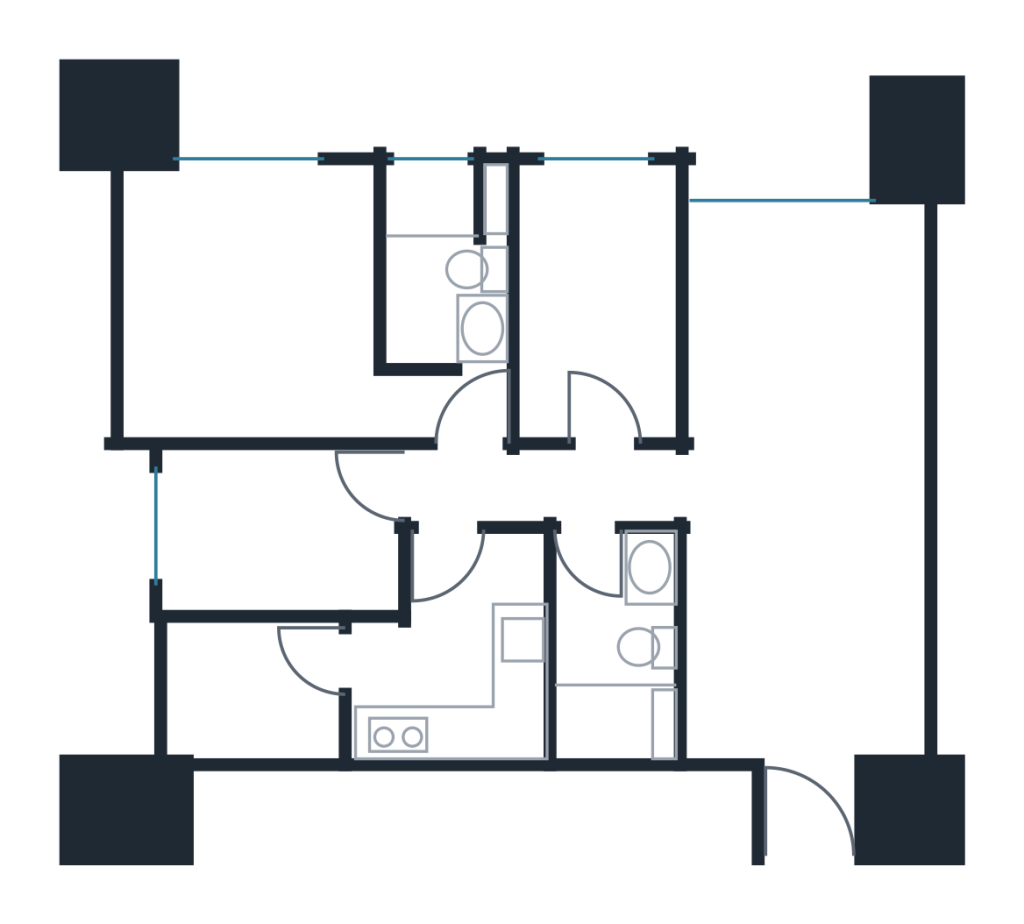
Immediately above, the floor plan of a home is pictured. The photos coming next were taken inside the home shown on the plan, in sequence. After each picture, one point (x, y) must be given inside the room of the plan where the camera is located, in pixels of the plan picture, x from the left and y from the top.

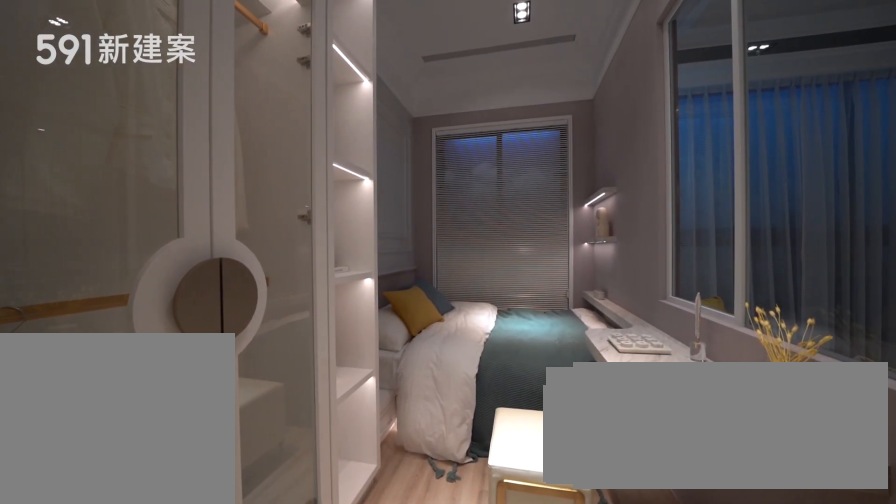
(595, 298)
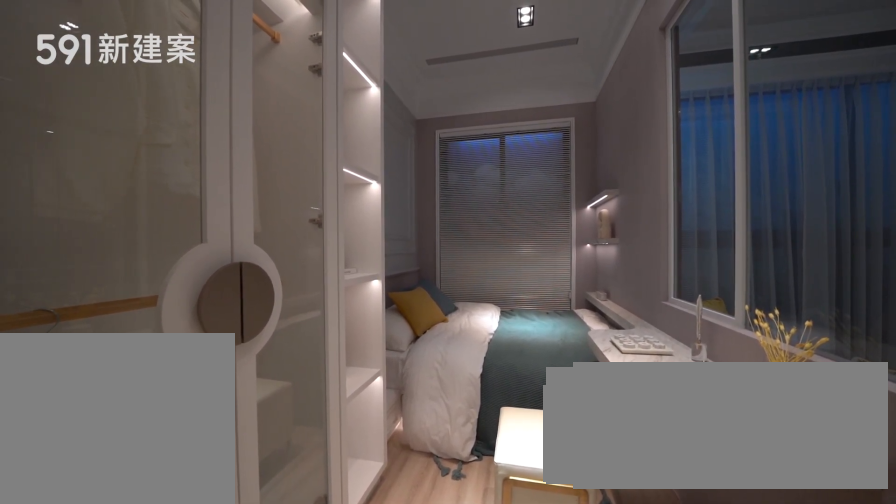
(595, 298)
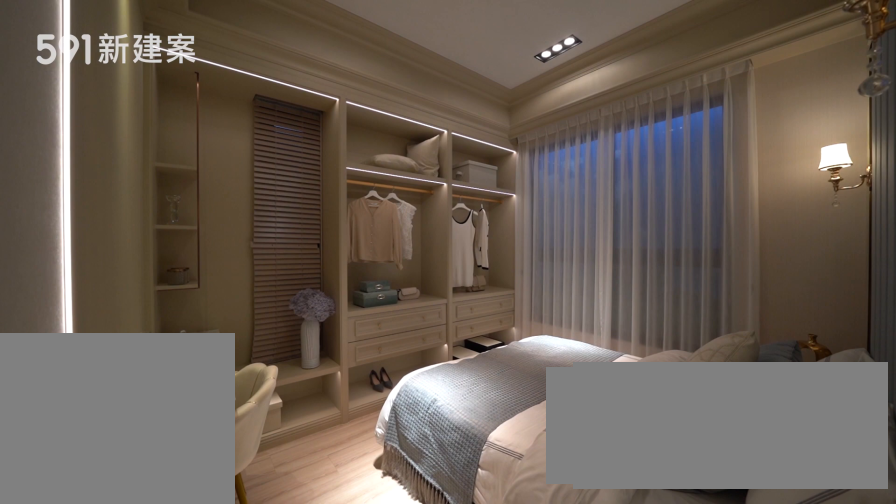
(271, 311)
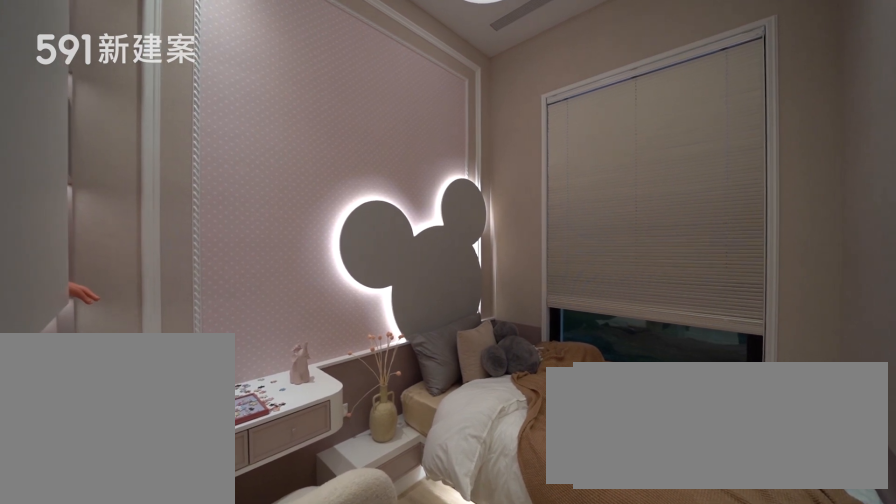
(279, 535)
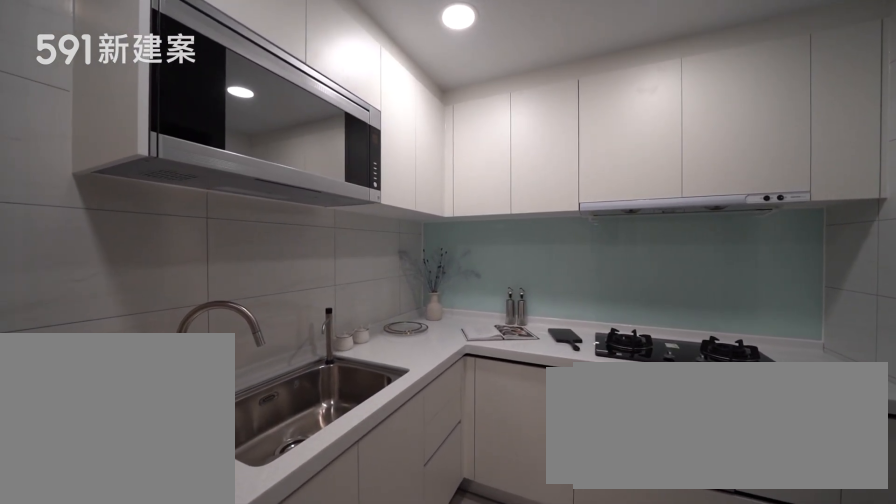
(461, 653)
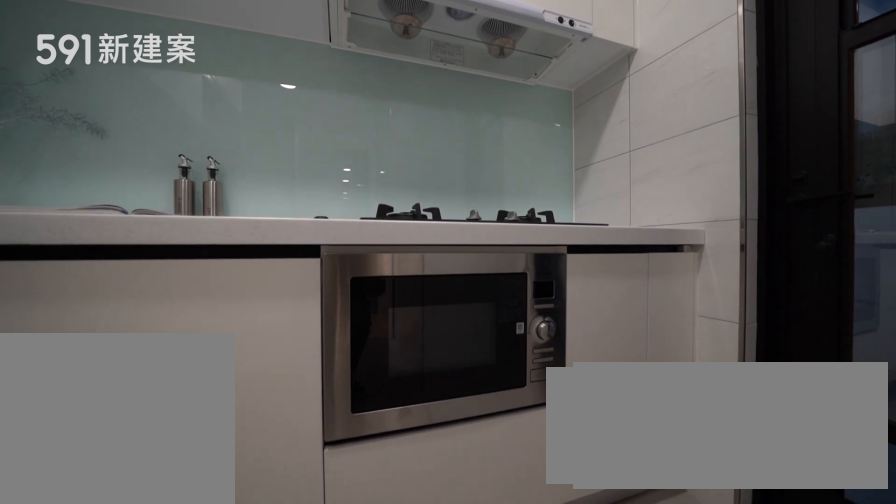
(461, 653)
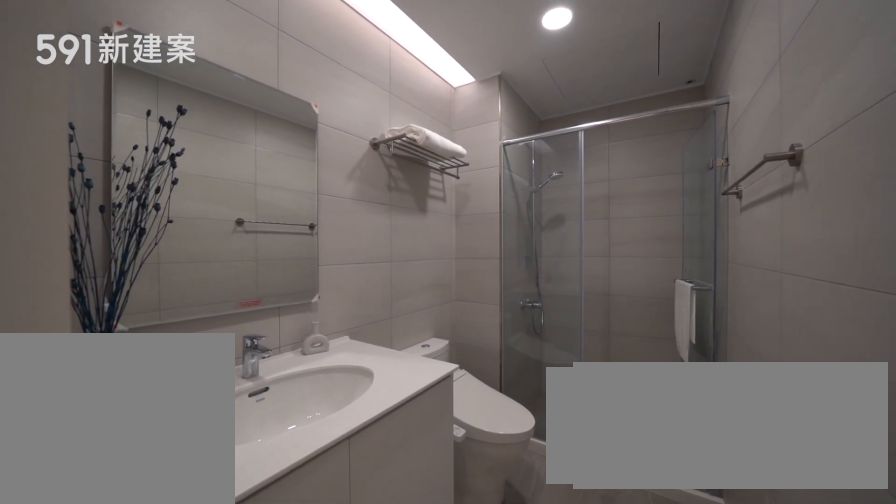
(611, 643)
